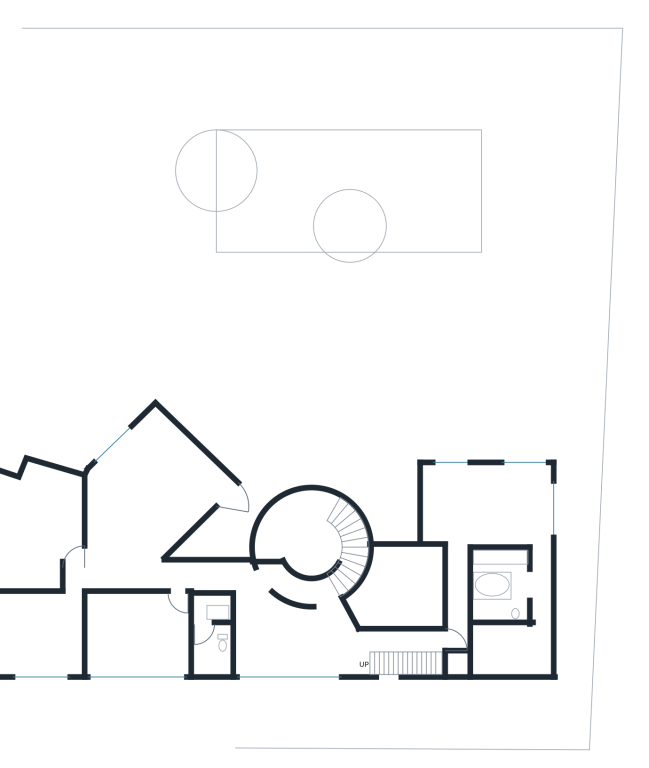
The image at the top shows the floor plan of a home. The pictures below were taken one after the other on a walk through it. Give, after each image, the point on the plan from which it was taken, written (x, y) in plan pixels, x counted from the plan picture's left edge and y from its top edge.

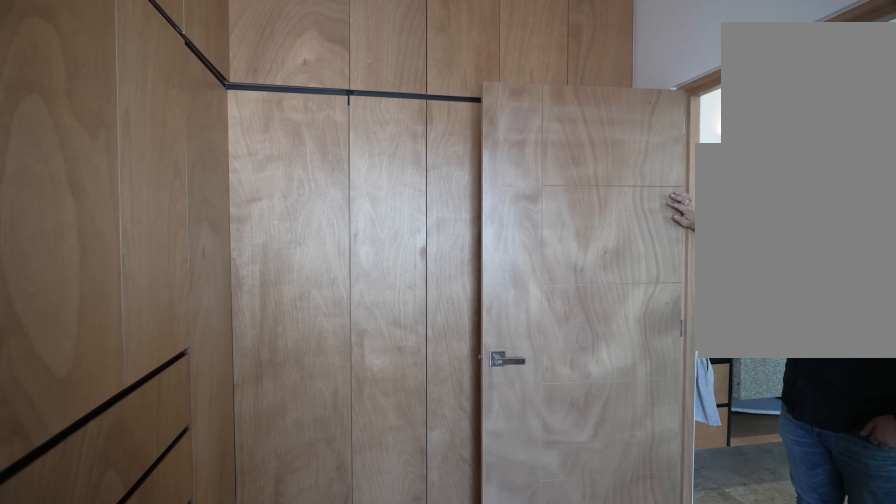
(506, 653)
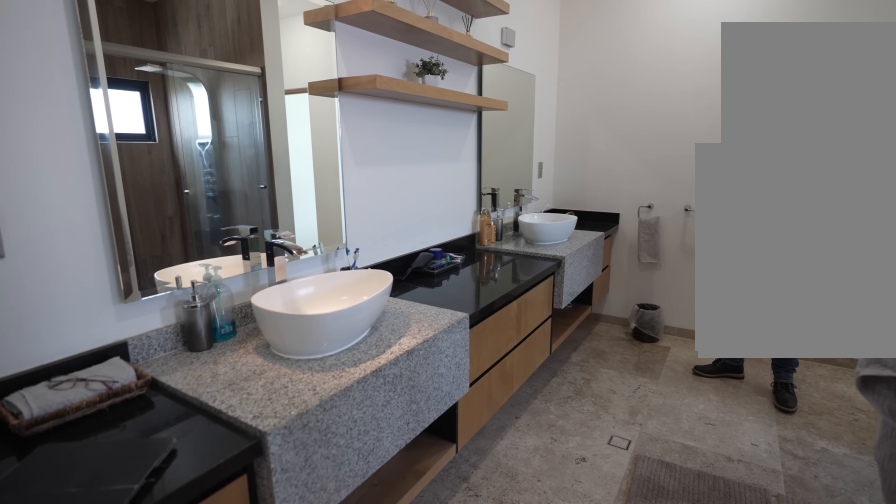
(523, 583)
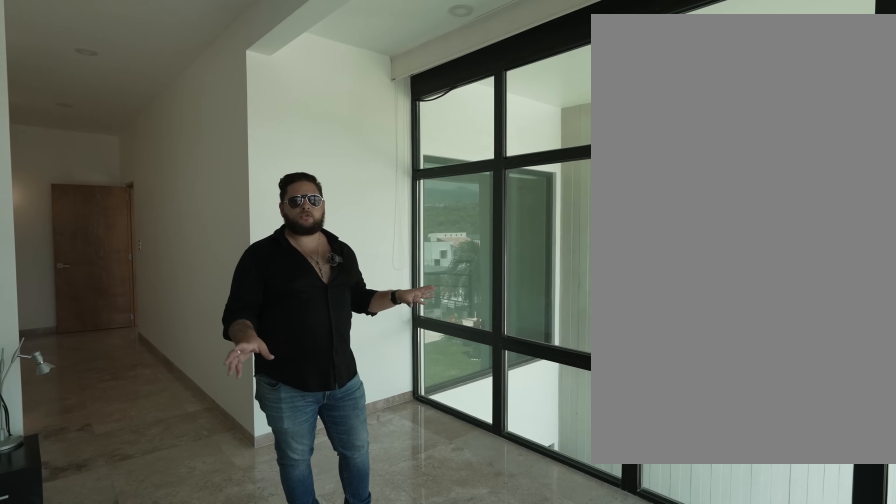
(476, 480)
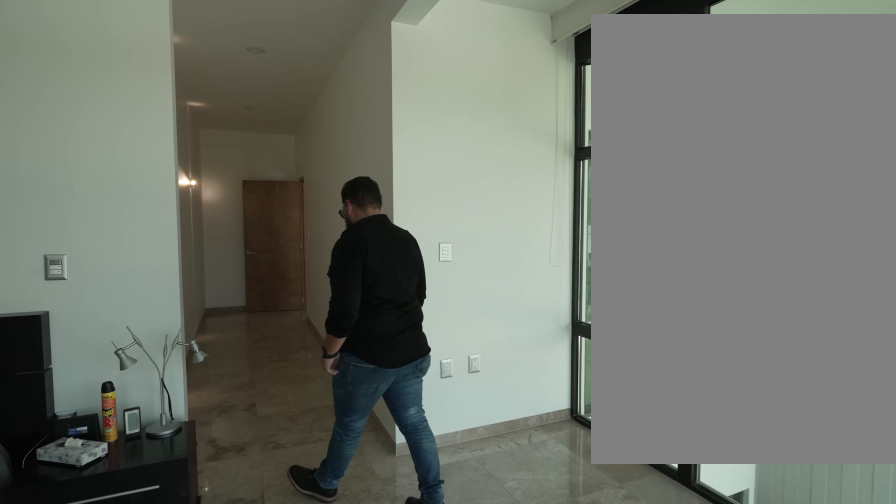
(476, 480)
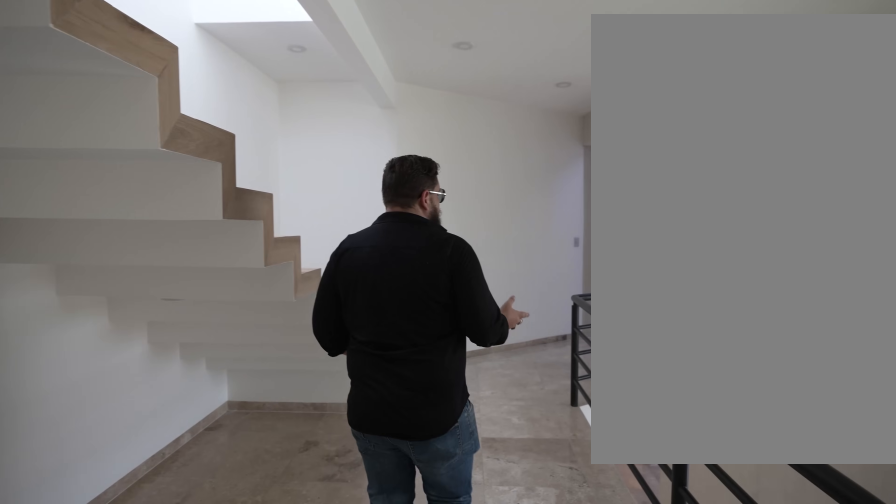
(451, 634)
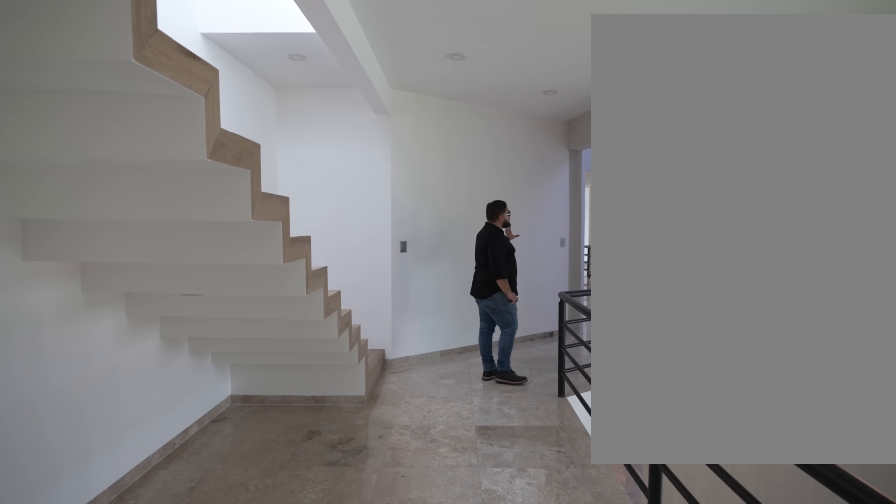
(420, 638)
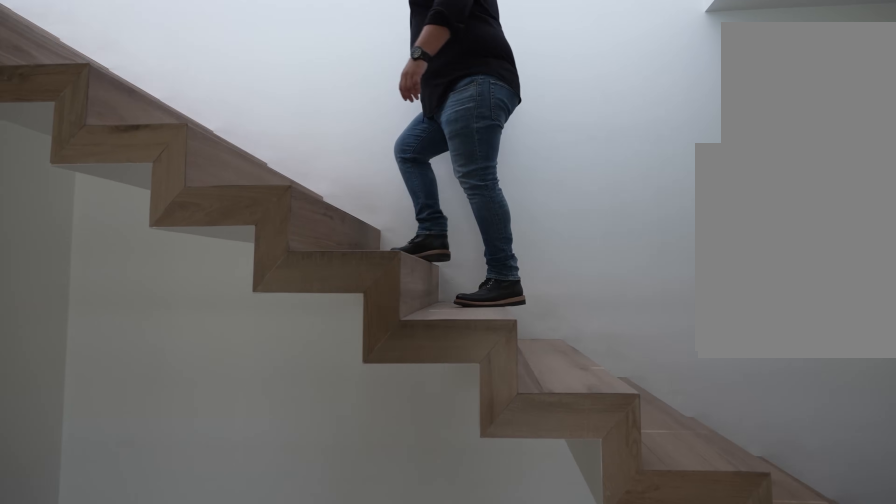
(399, 639)
